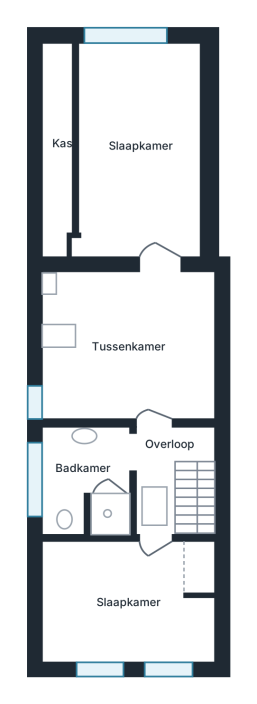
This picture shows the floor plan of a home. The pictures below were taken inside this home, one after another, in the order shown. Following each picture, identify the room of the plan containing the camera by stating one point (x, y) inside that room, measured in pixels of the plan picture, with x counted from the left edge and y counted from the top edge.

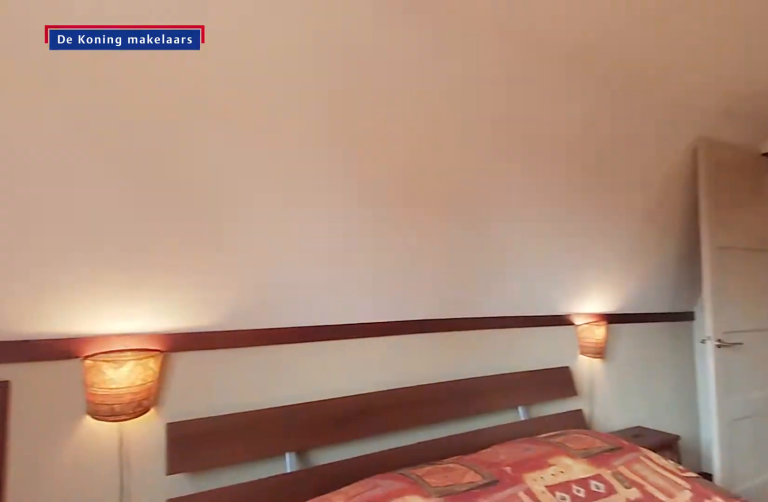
(134, 247)
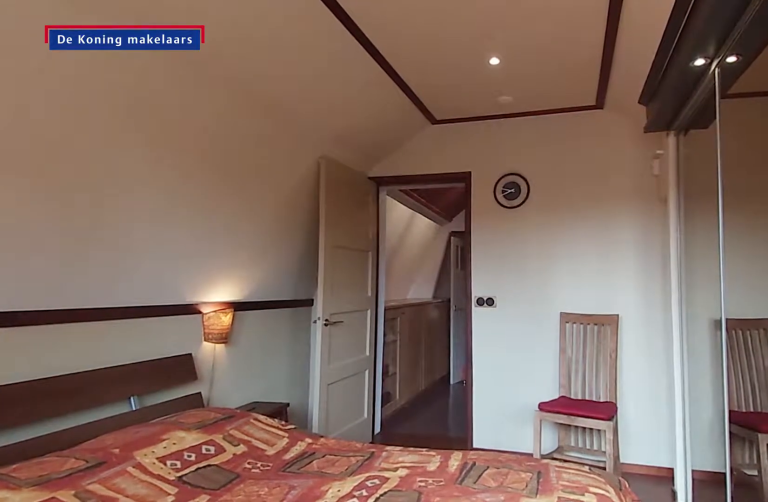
(134, 247)
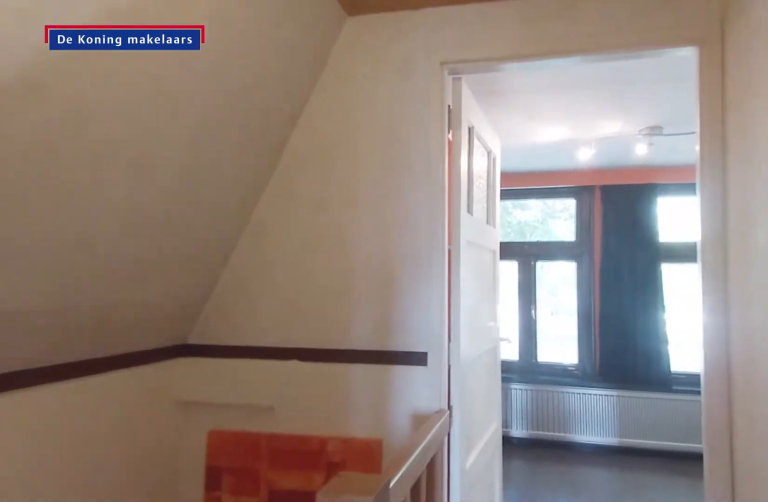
(162, 468)
